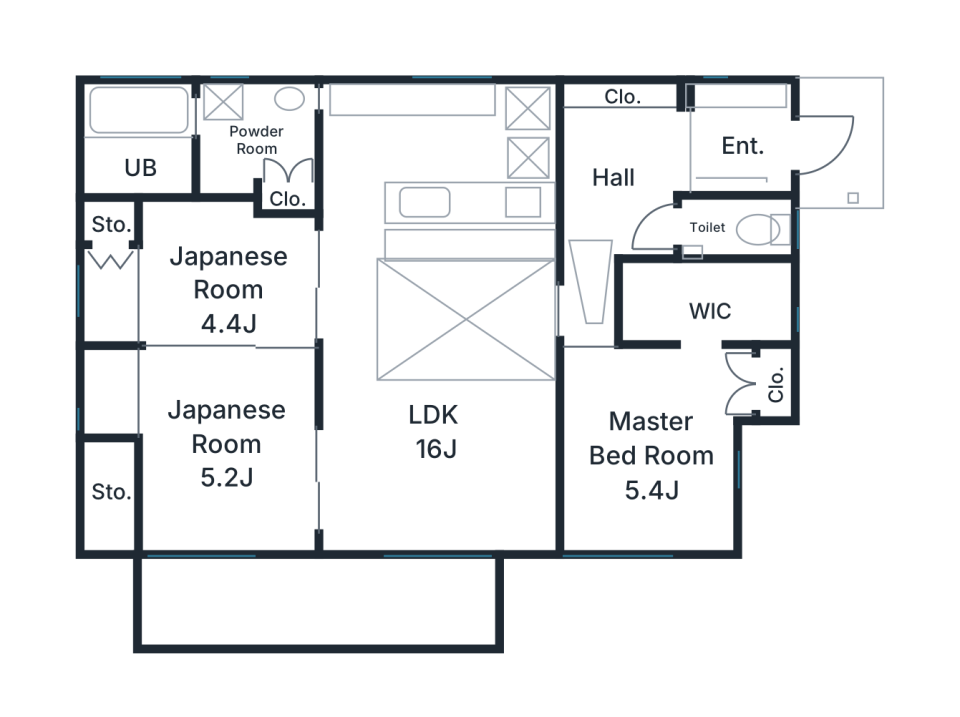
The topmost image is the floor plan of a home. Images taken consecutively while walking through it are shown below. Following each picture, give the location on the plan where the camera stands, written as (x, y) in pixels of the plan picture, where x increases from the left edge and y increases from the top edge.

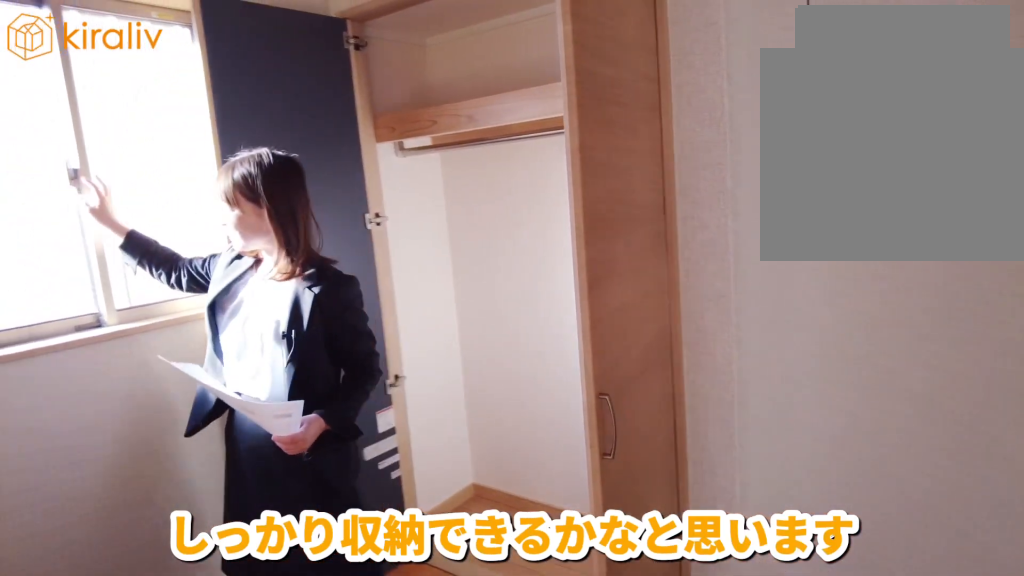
(141, 363)
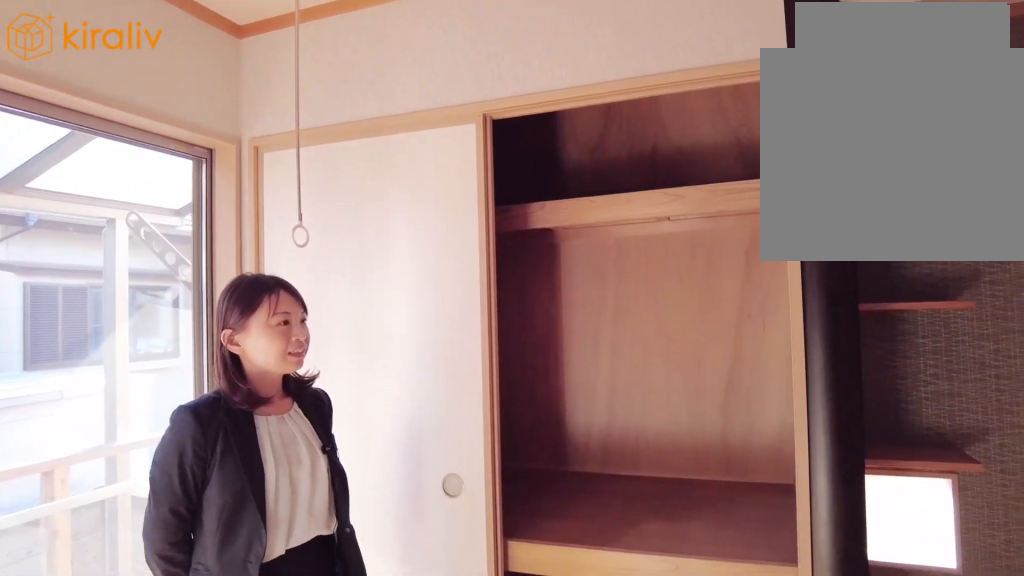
(162, 507)
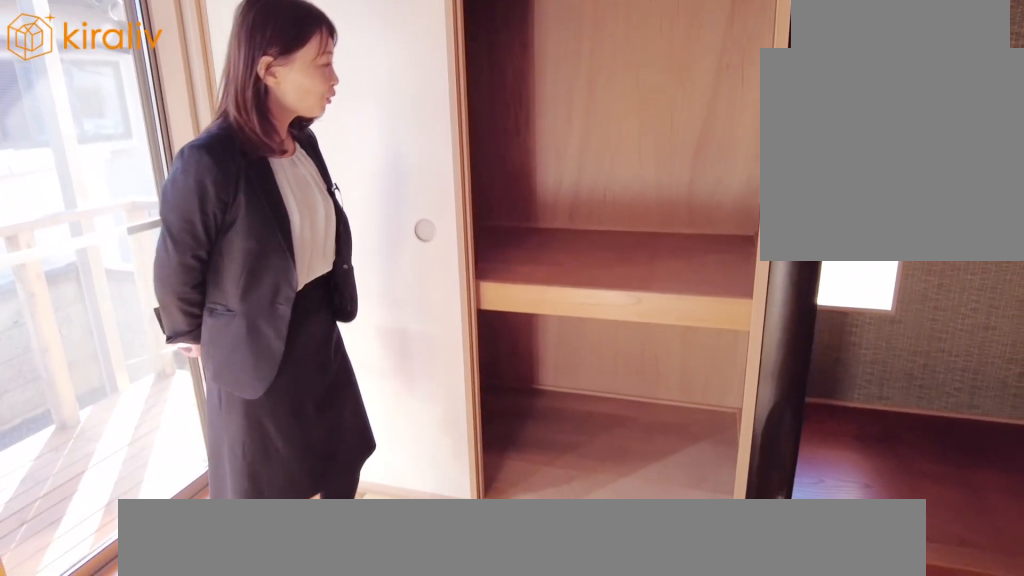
(162, 509)
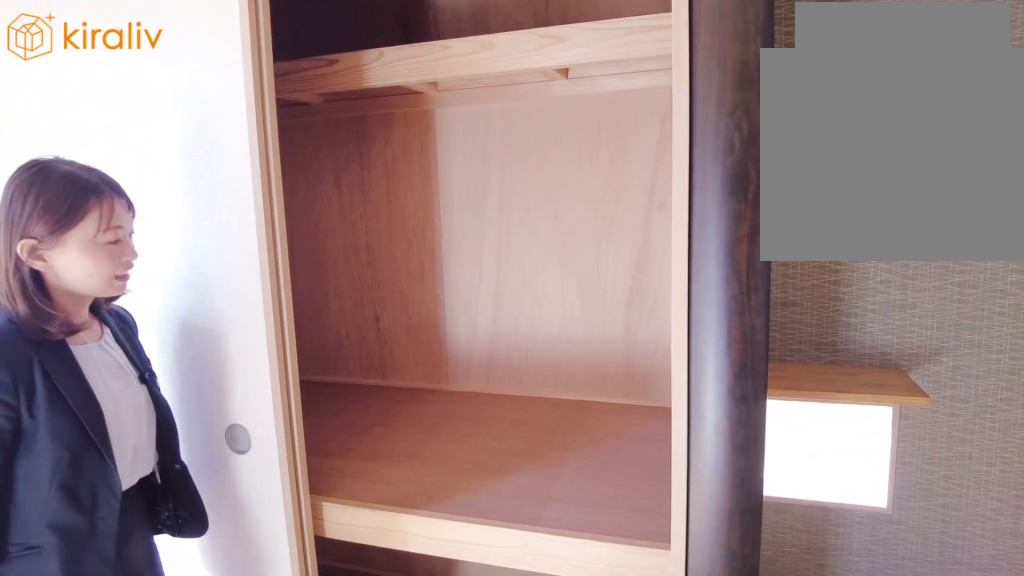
(163, 501)
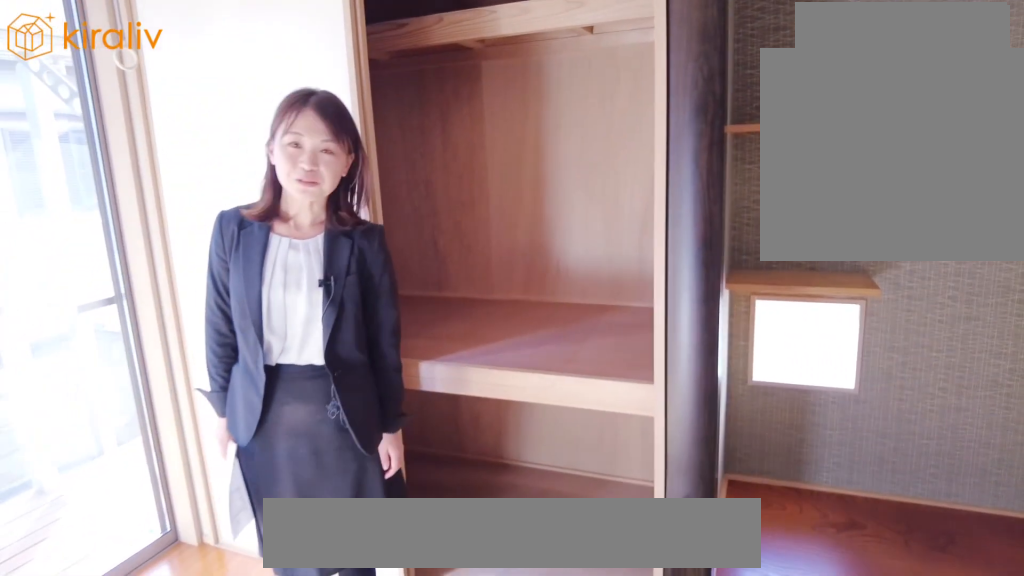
(163, 496)
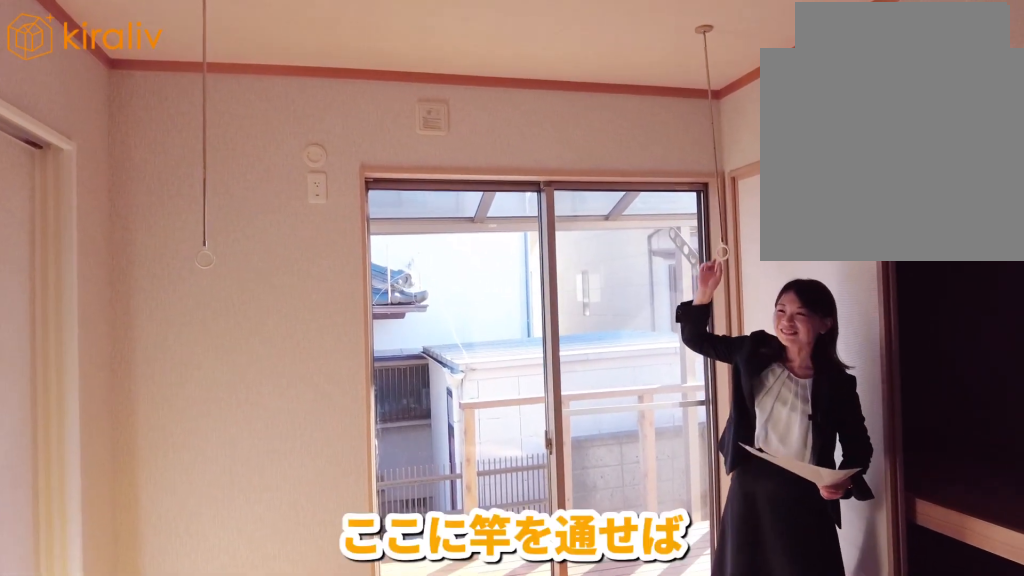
(165, 479)
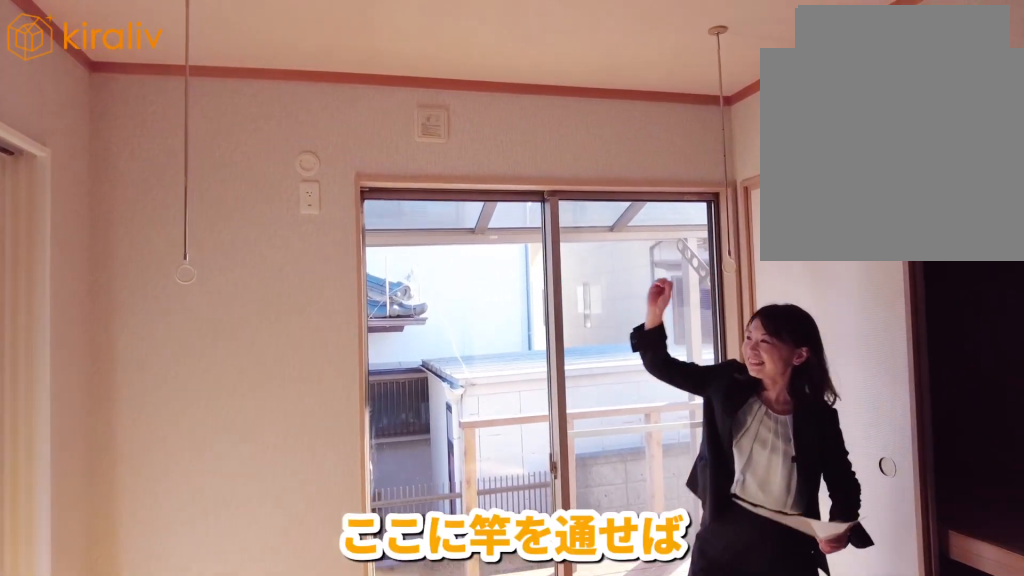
(165, 475)
